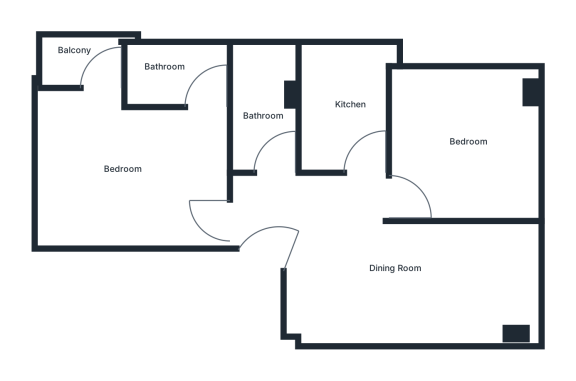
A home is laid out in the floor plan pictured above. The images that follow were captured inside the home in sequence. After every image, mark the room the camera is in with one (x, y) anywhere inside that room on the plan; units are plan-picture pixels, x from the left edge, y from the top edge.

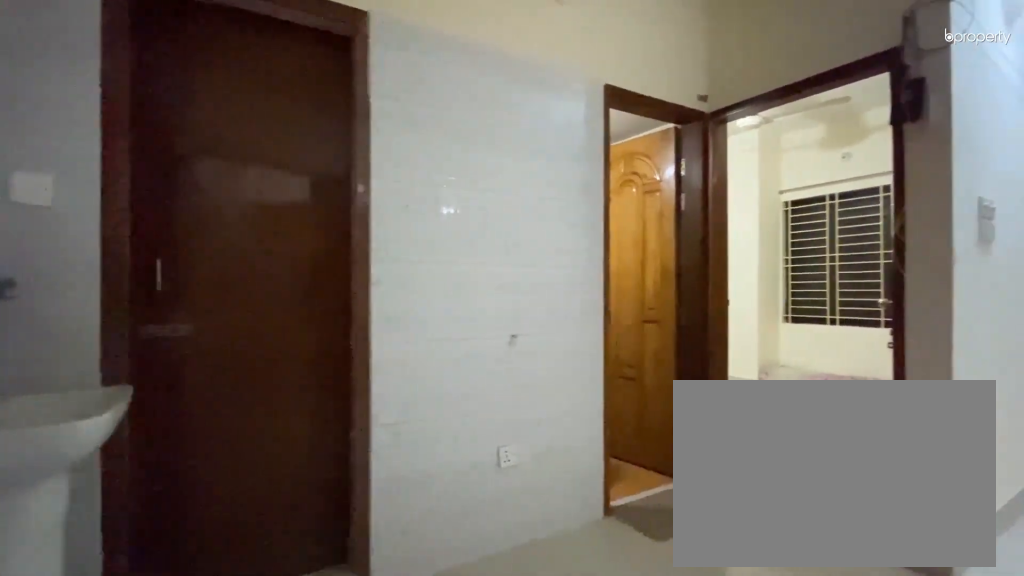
(350, 259)
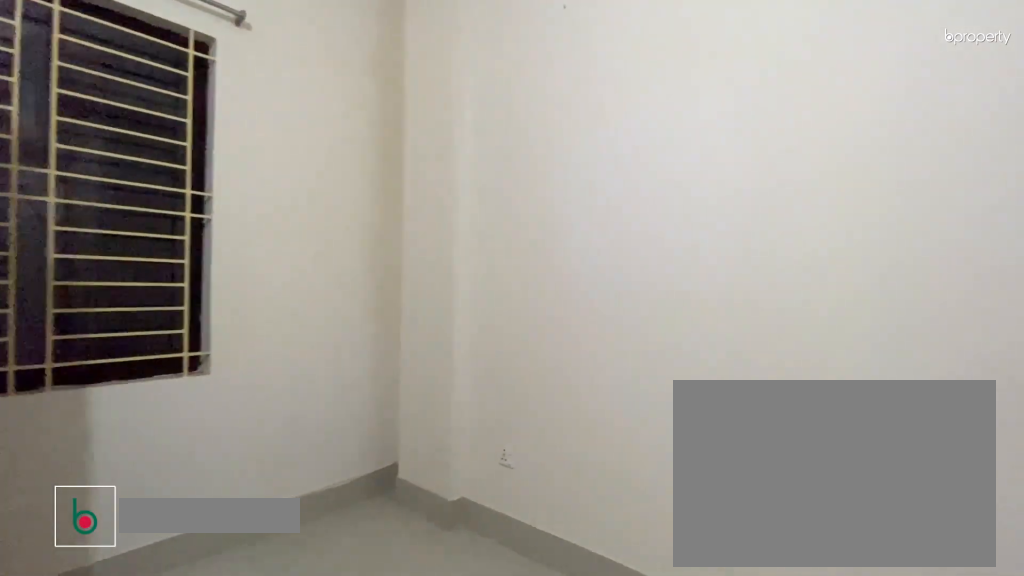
(415, 278)
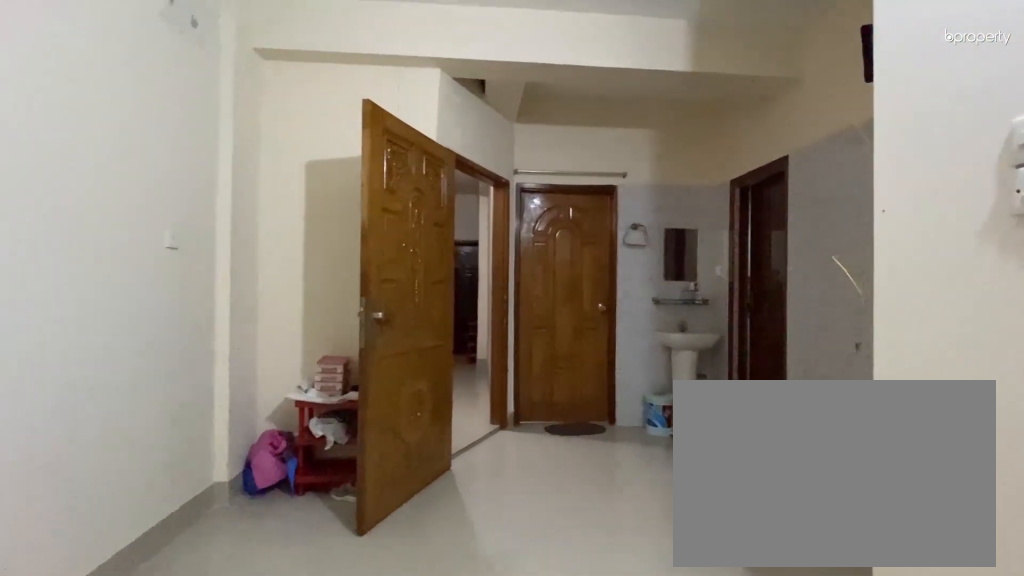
(415, 278)
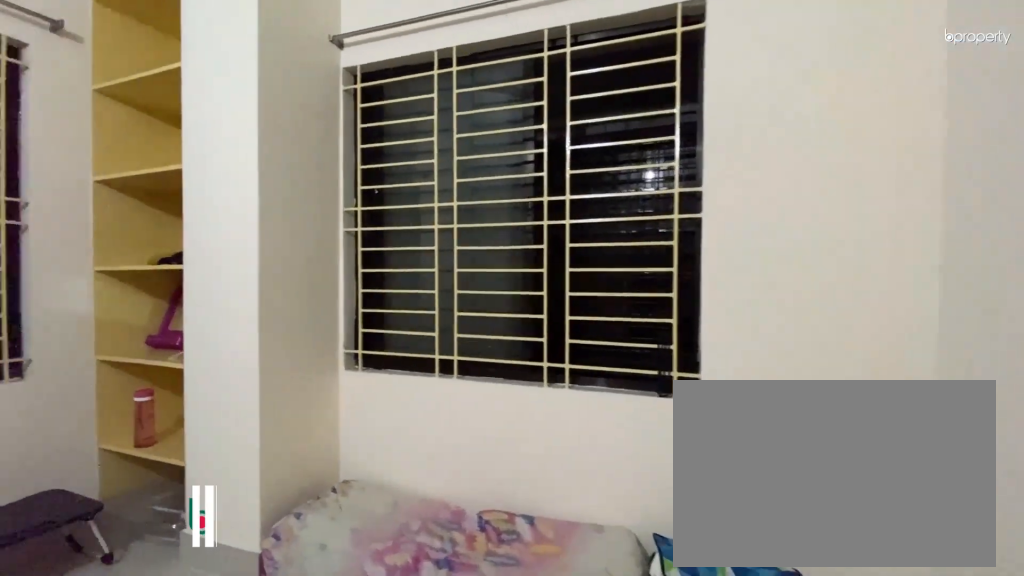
(465, 142)
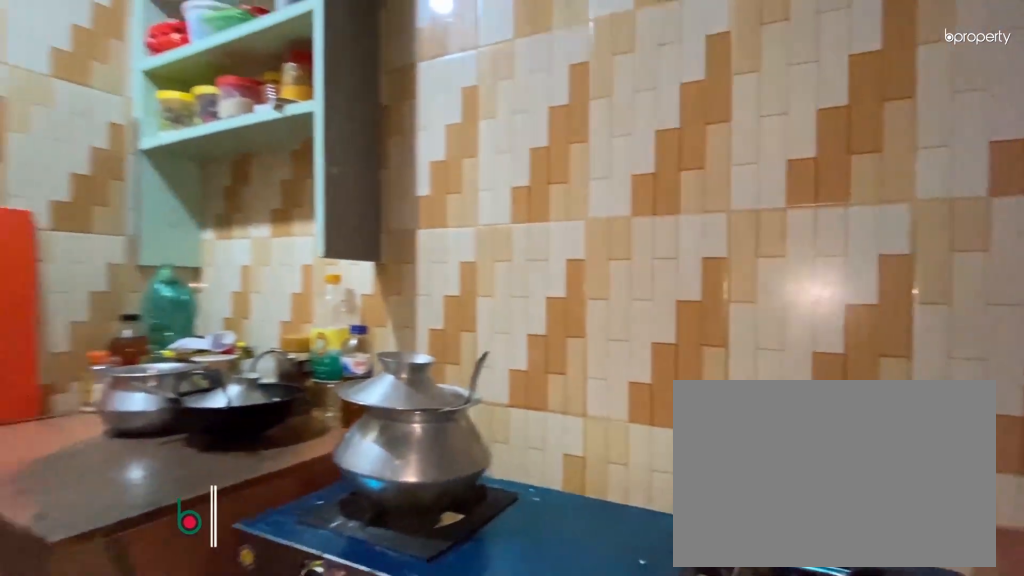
(347, 116)
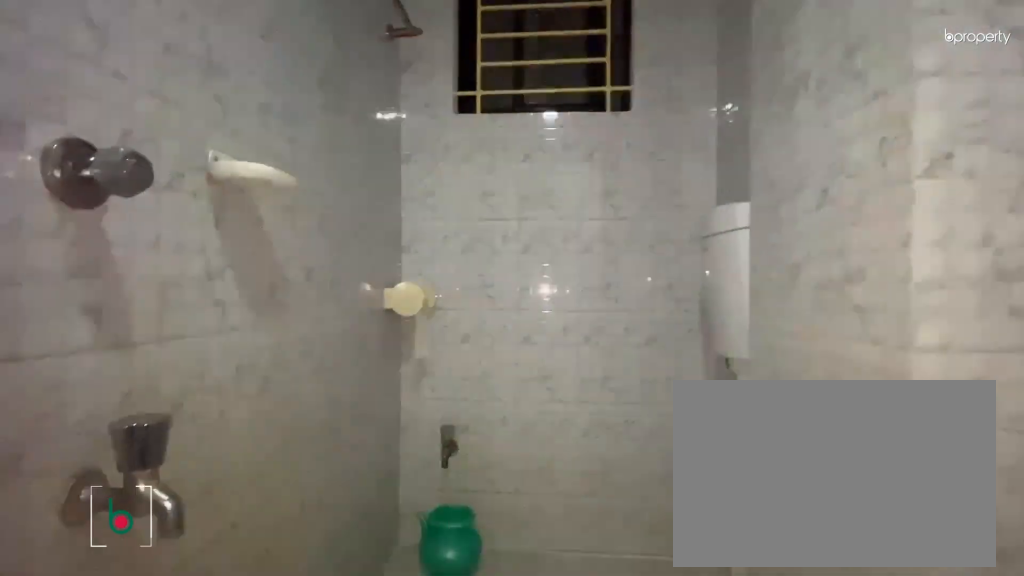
(268, 109)
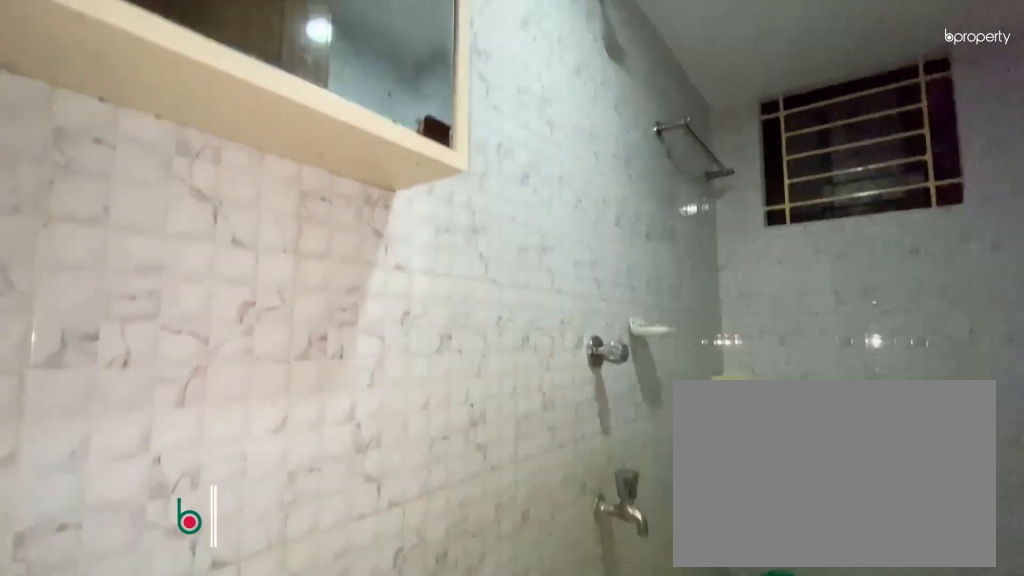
(268, 109)
